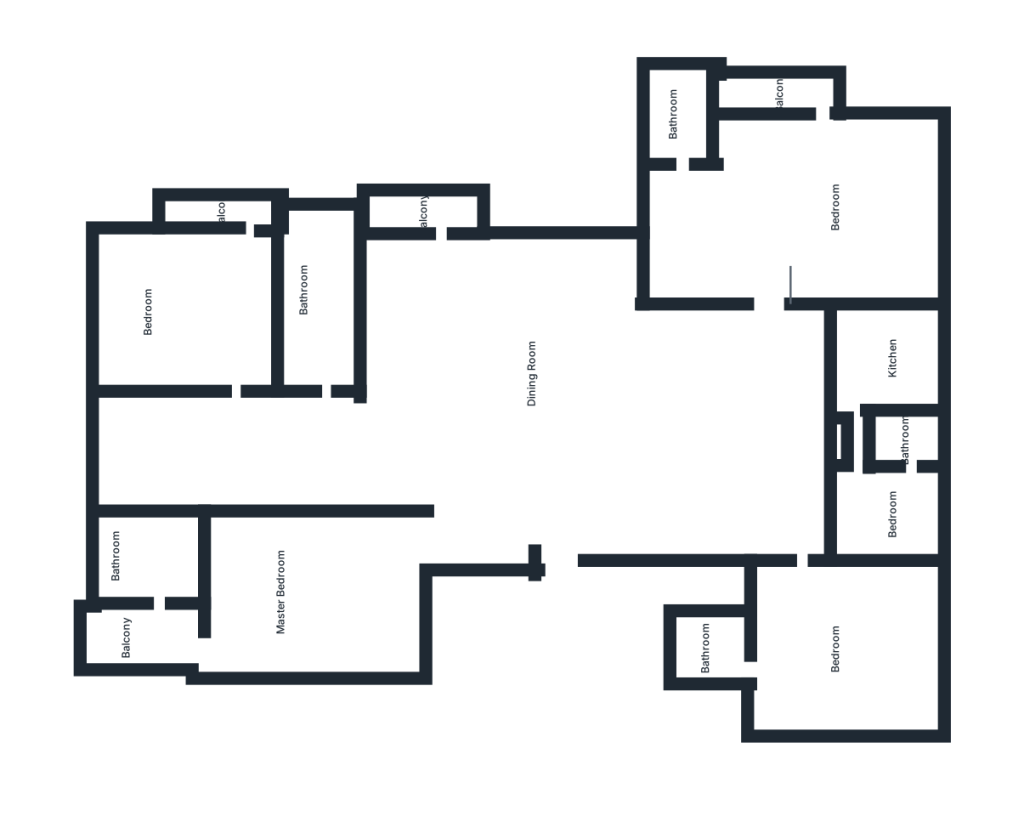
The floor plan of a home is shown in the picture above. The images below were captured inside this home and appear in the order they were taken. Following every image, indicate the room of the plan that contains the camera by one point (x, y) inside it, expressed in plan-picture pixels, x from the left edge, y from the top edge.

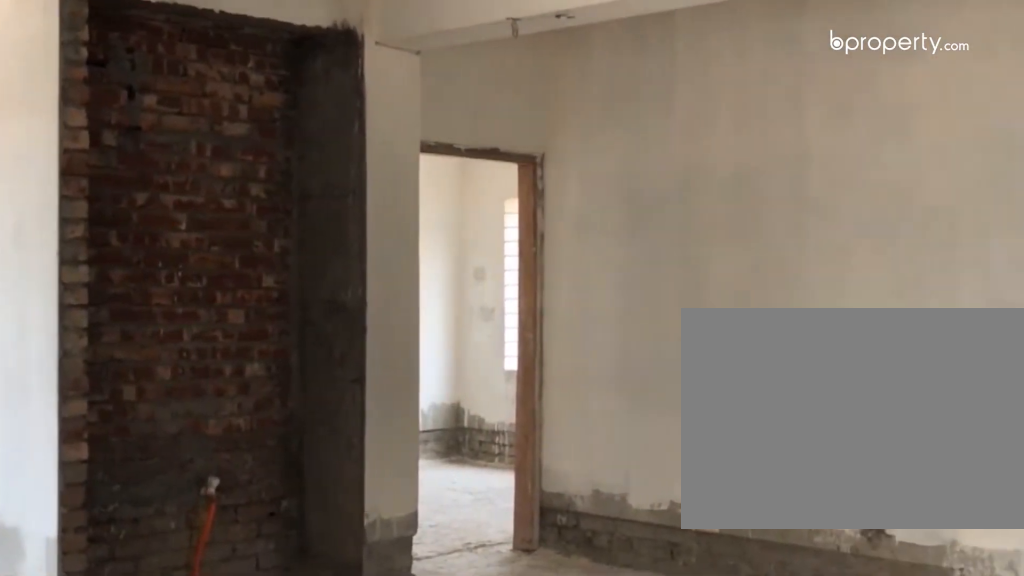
(573, 457)
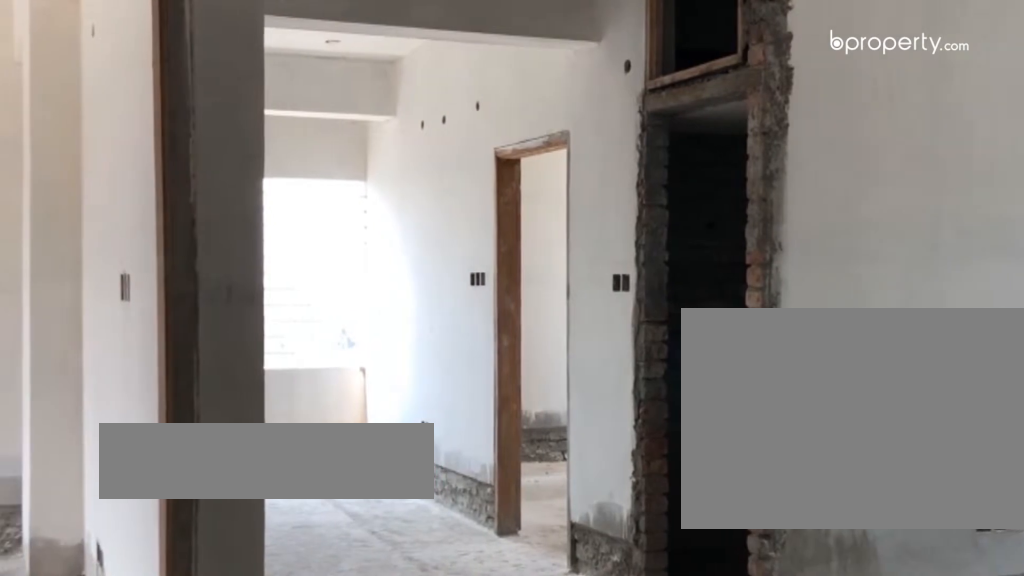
(573, 457)
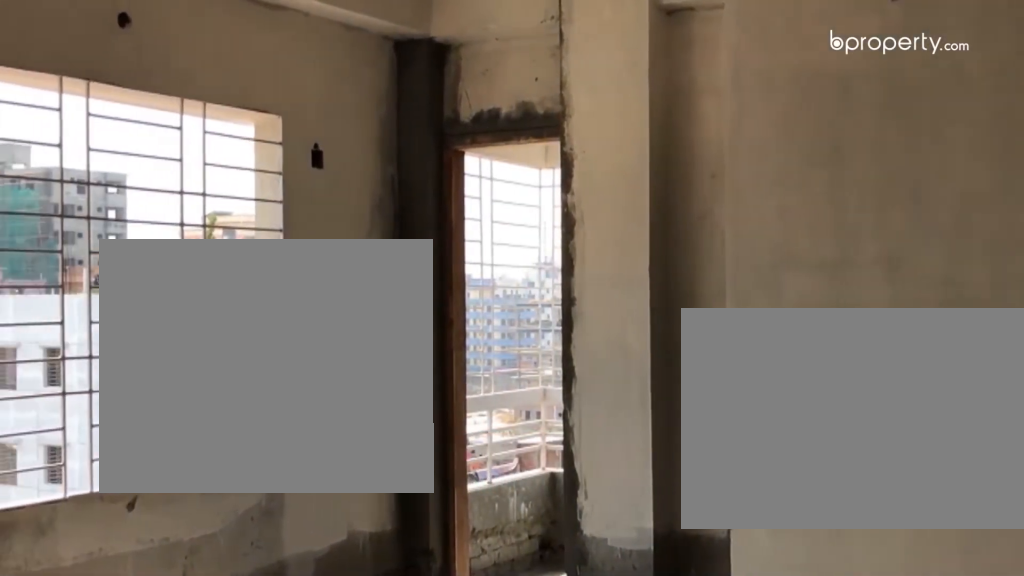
(289, 592)
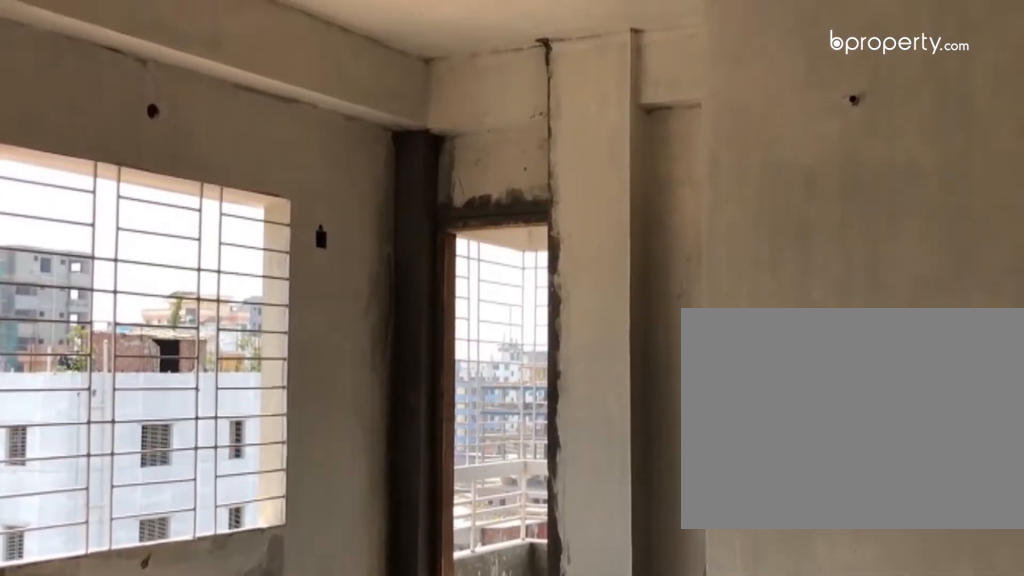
(289, 592)
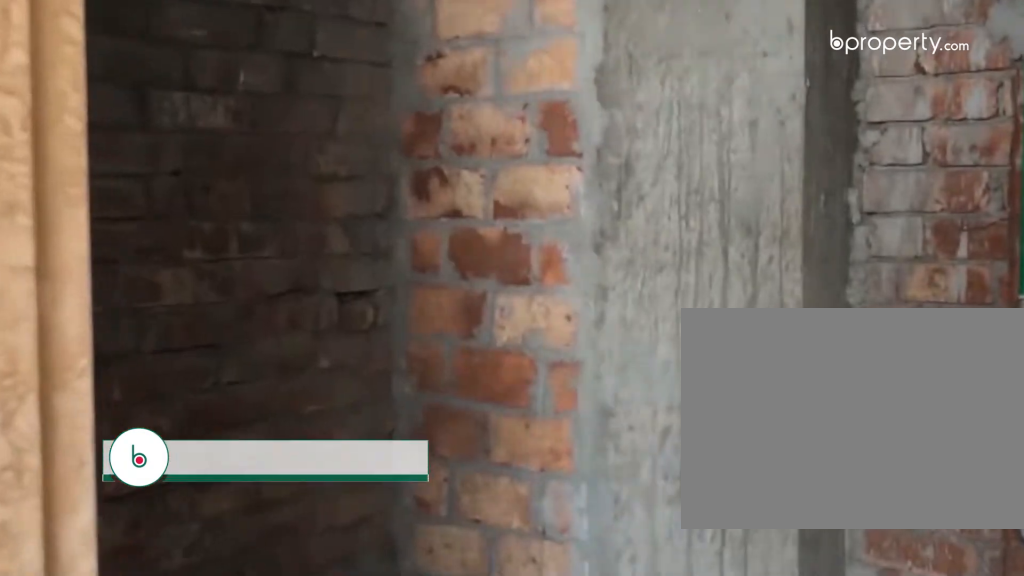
(147, 590)
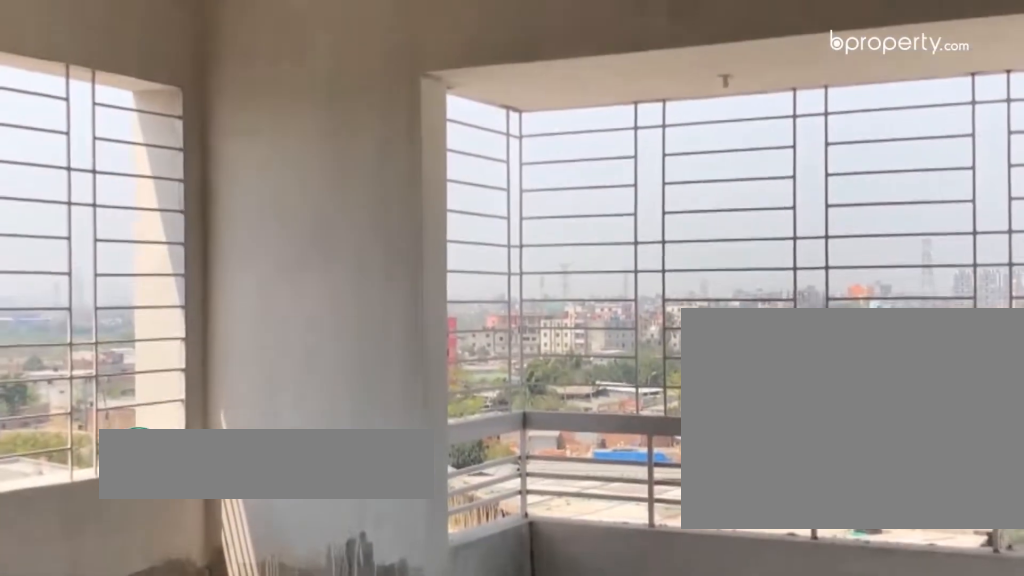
(188, 285)
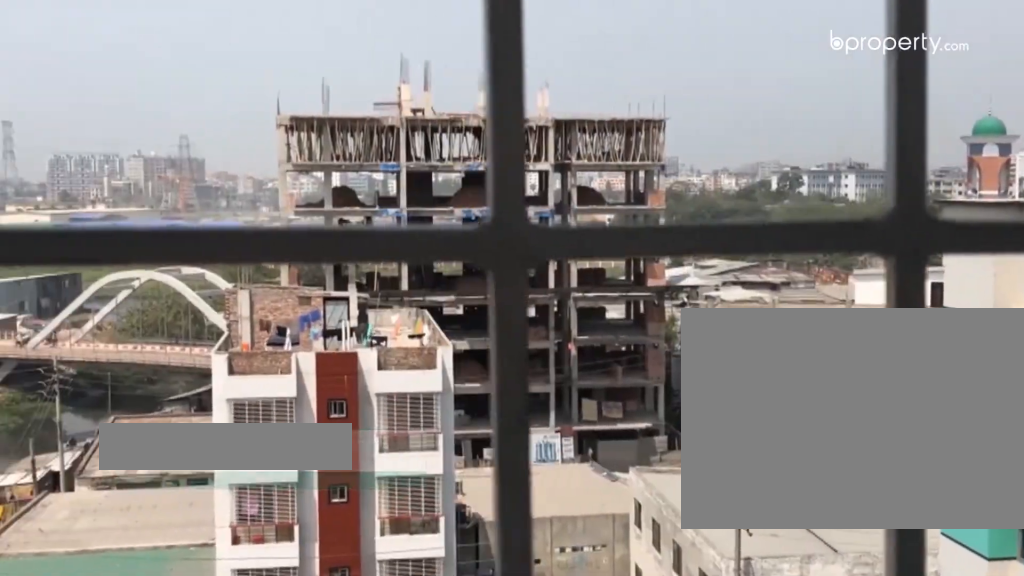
(782, 95)
